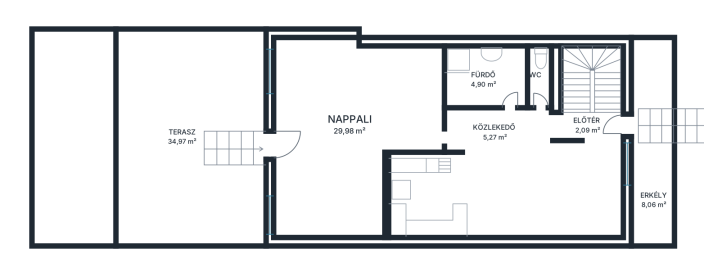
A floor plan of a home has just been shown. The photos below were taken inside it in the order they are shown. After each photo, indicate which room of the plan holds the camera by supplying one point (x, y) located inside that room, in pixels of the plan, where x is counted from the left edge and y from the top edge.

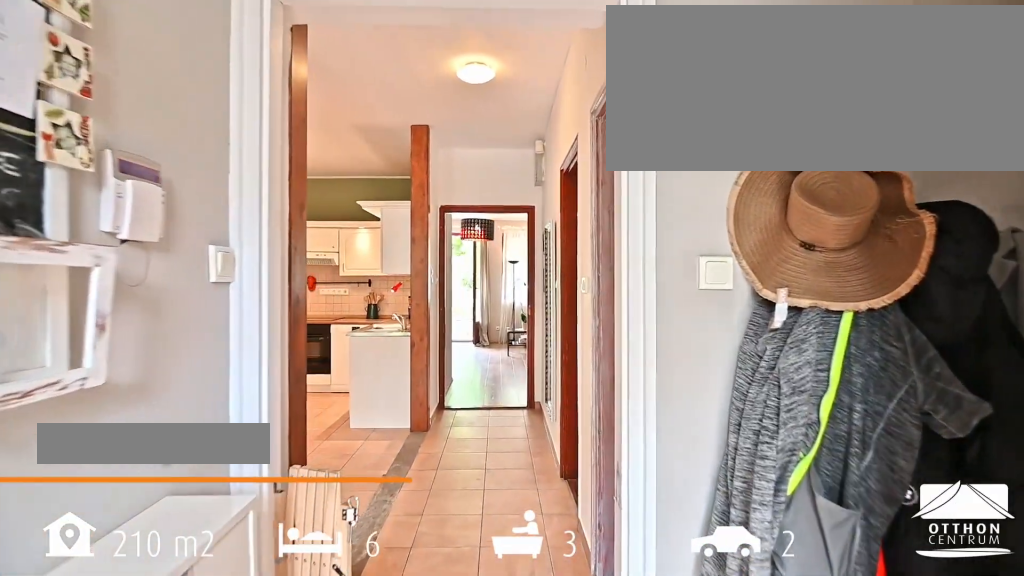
(589, 123)
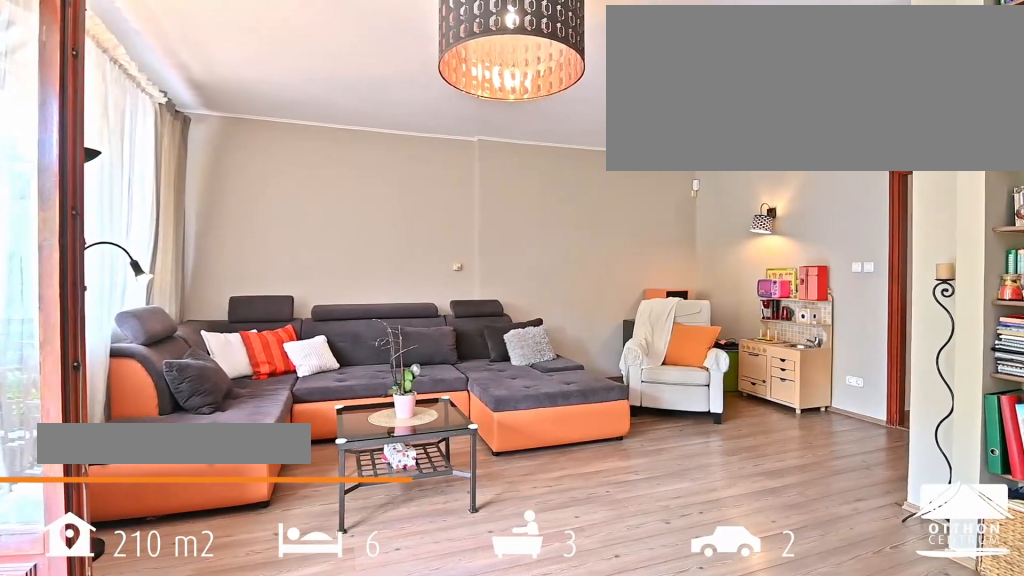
(350, 123)
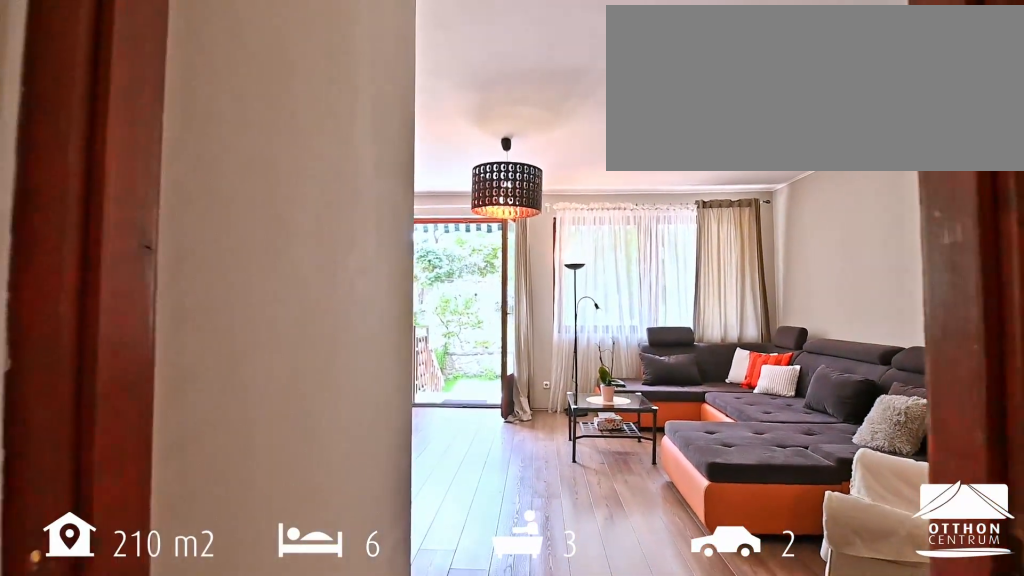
(348, 118)
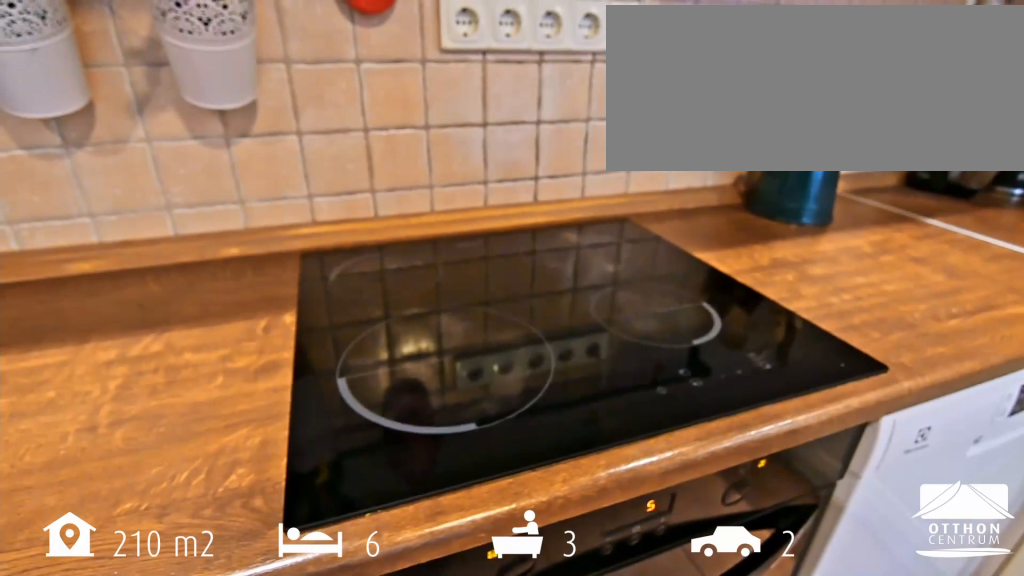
(518, 186)
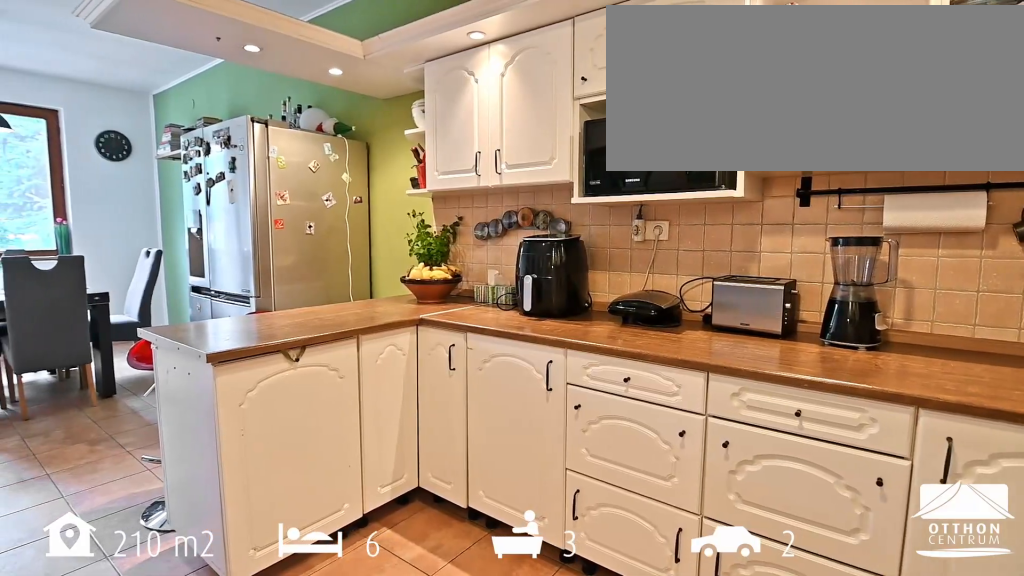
(518, 186)
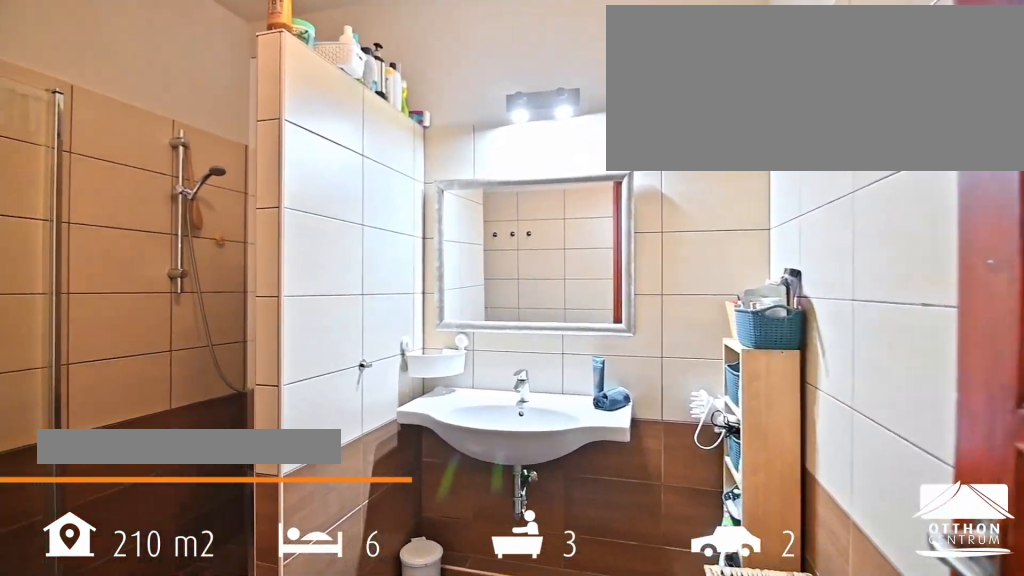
(482, 79)
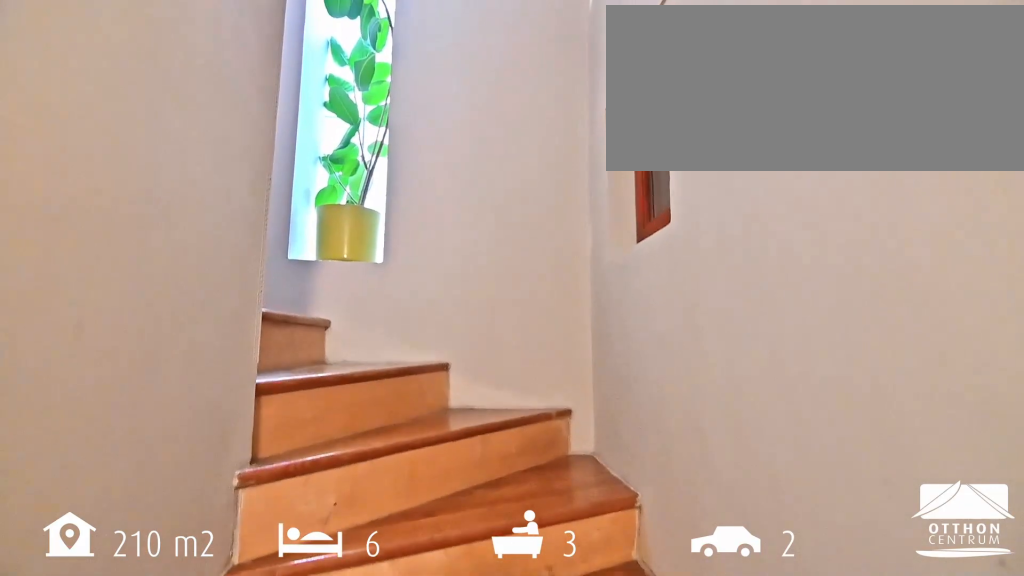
(591, 76)
